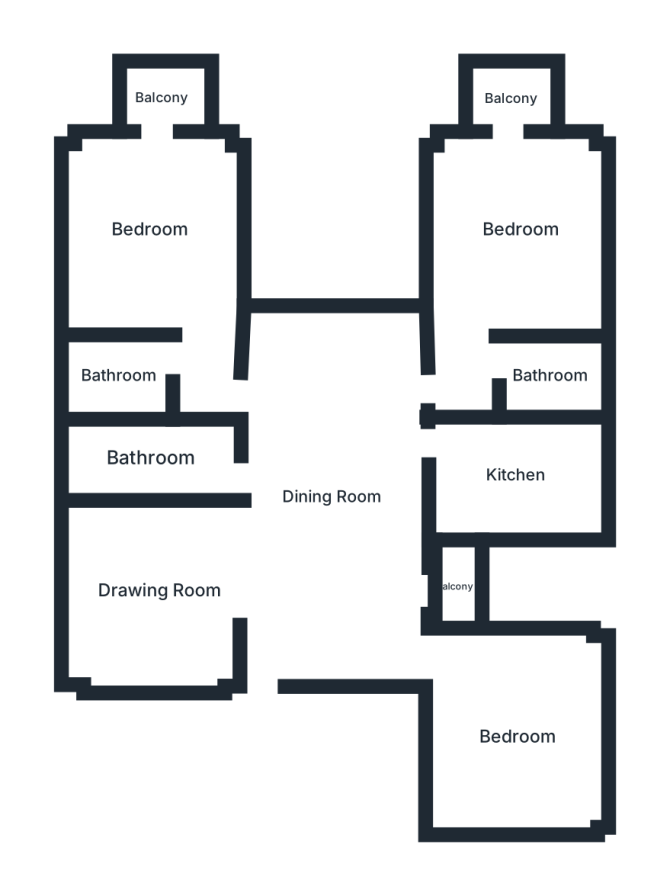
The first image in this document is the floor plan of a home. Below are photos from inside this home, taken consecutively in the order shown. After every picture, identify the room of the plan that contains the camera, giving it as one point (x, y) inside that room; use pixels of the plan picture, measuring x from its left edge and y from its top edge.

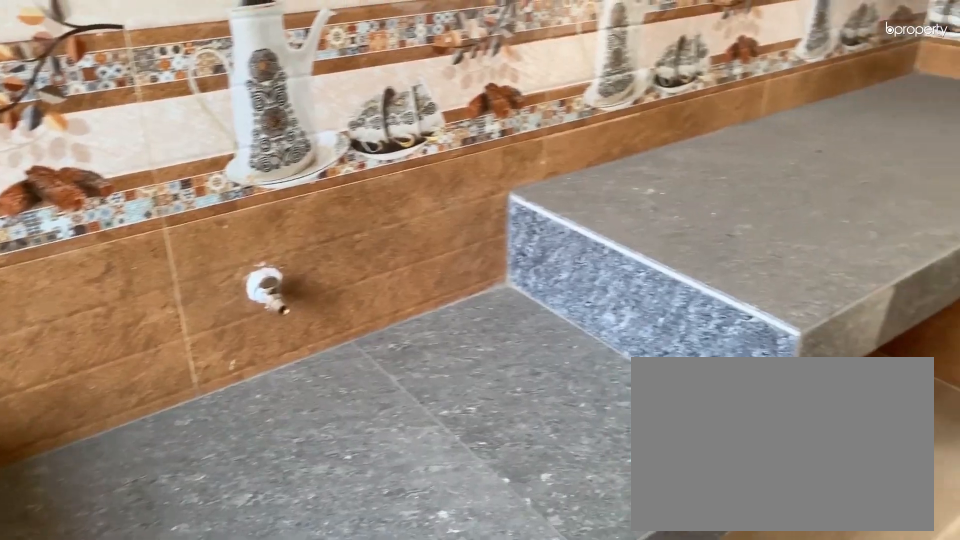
(508, 475)
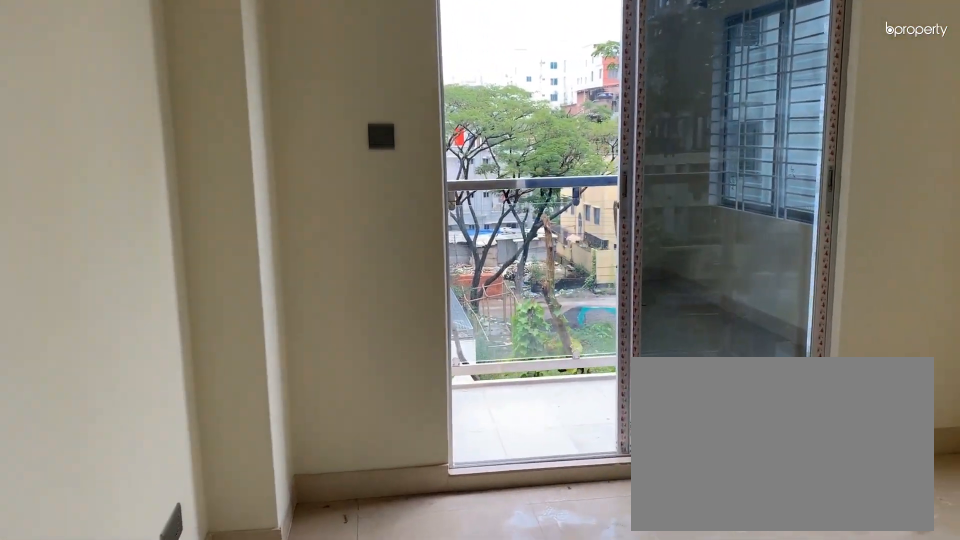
(517, 231)
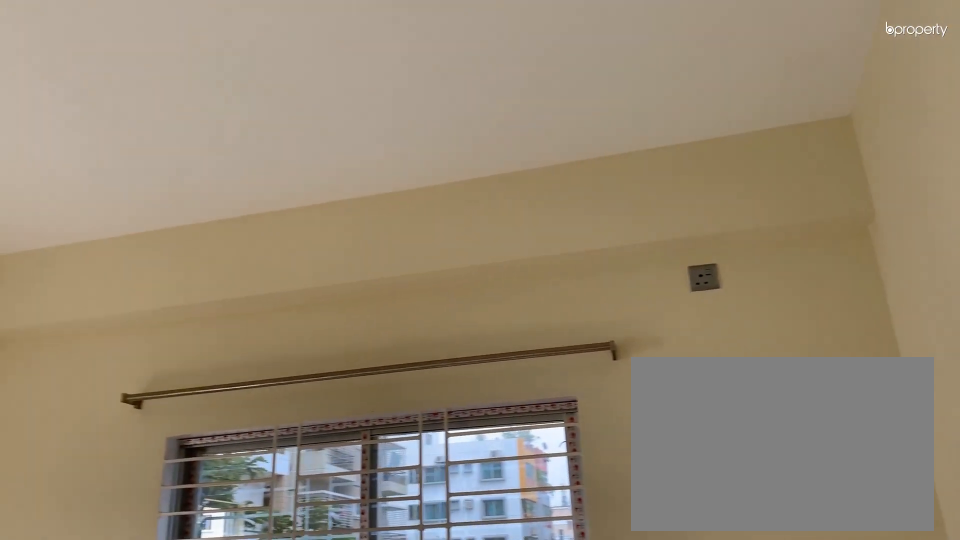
(517, 231)
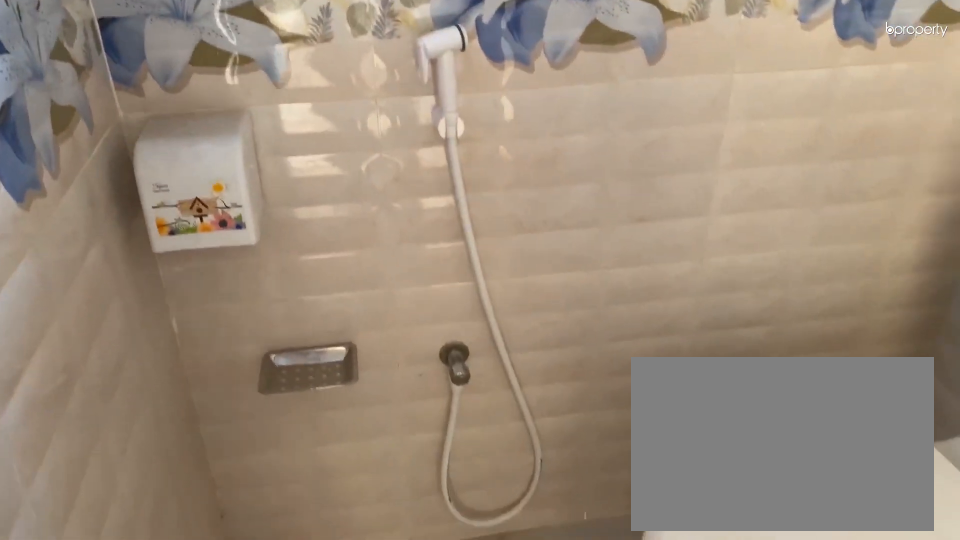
(550, 378)
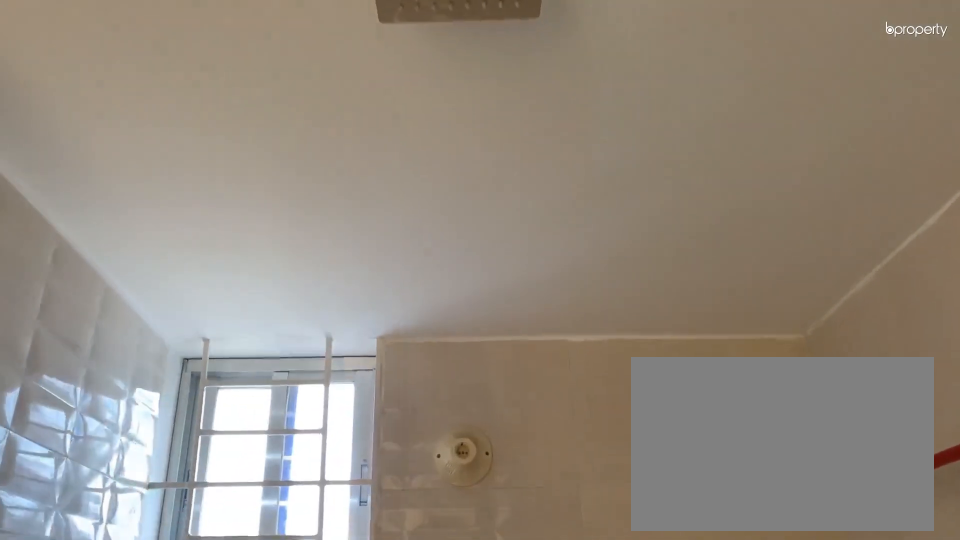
(550, 378)
